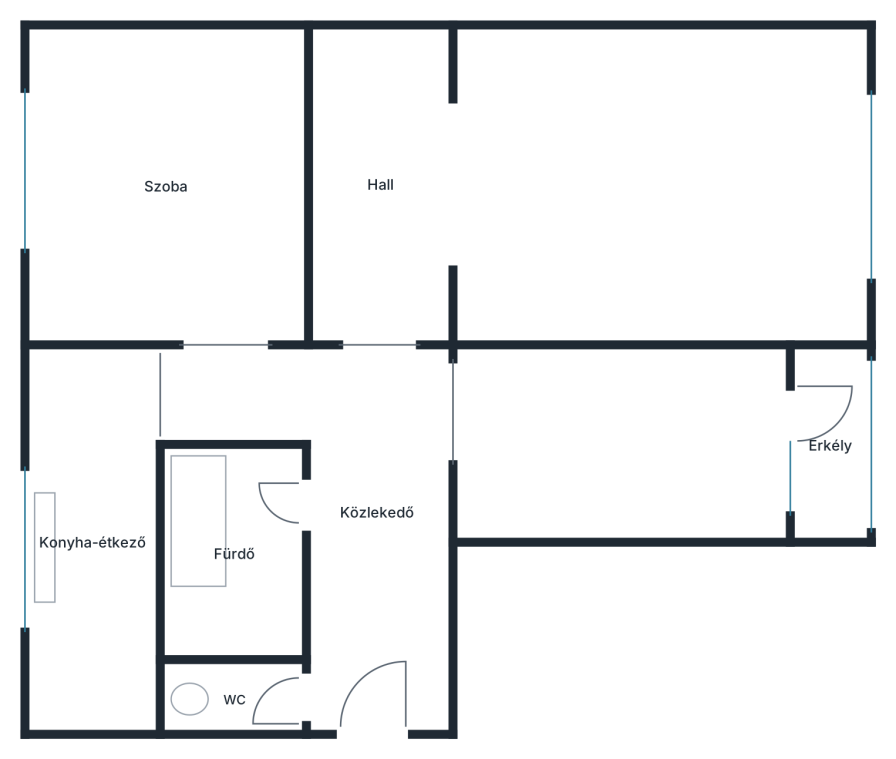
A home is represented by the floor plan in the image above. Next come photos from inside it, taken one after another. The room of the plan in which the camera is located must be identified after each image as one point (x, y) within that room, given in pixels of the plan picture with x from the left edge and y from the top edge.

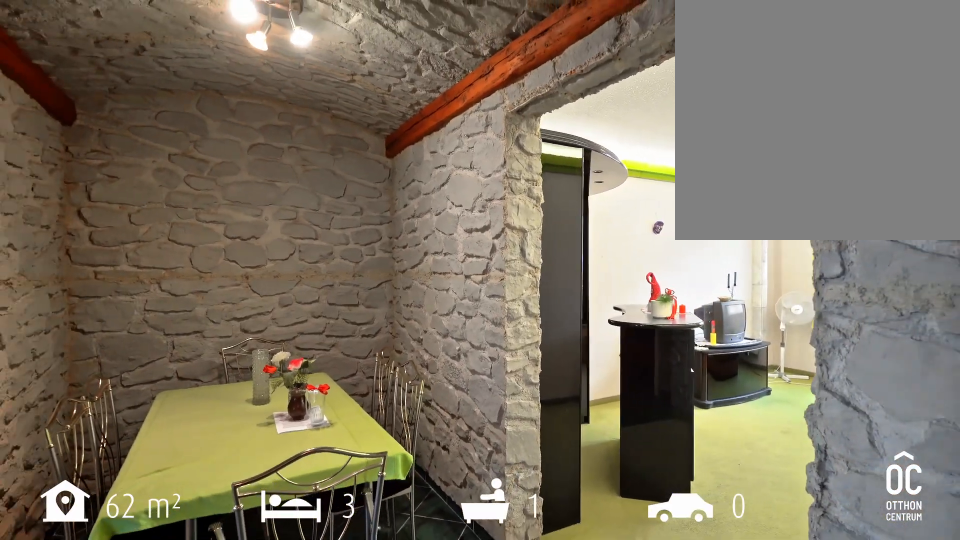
(383, 185)
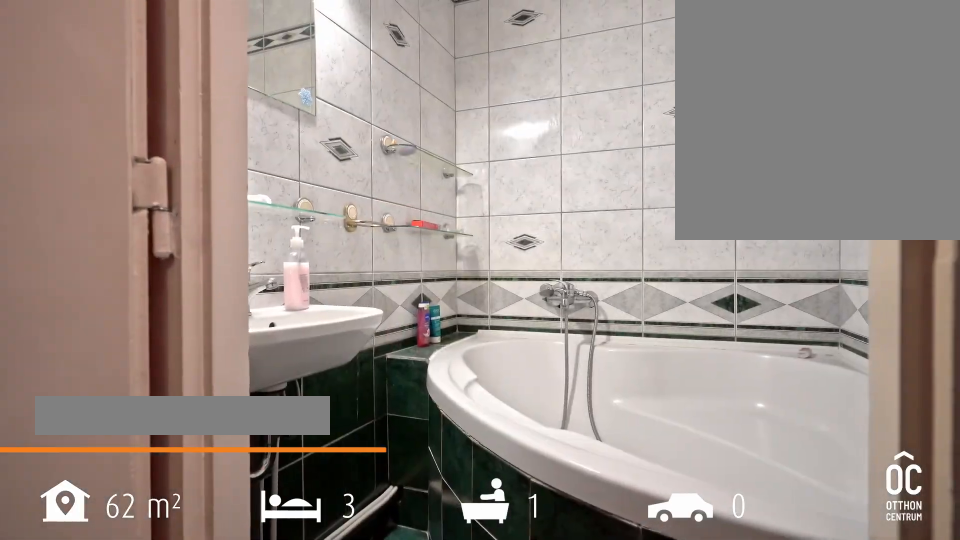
(234, 545)
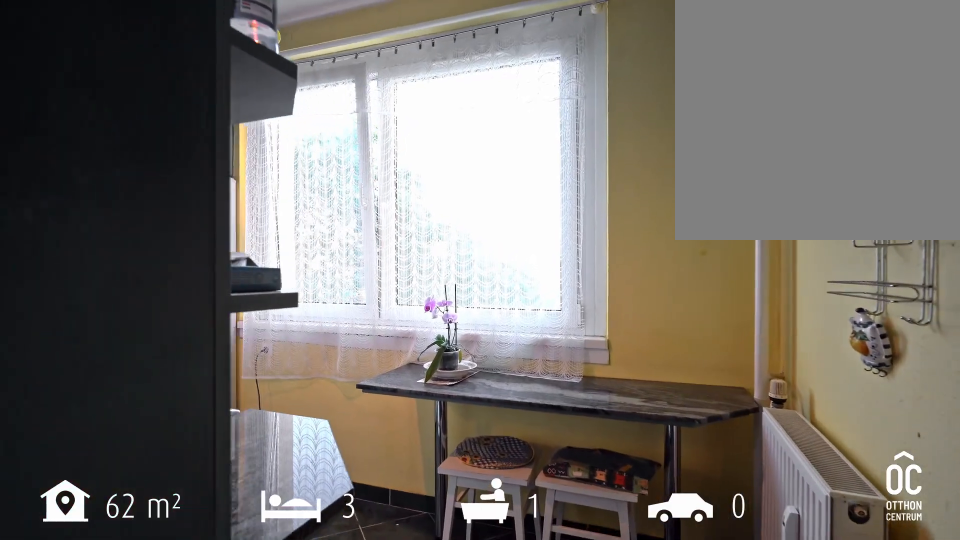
(100, 546)
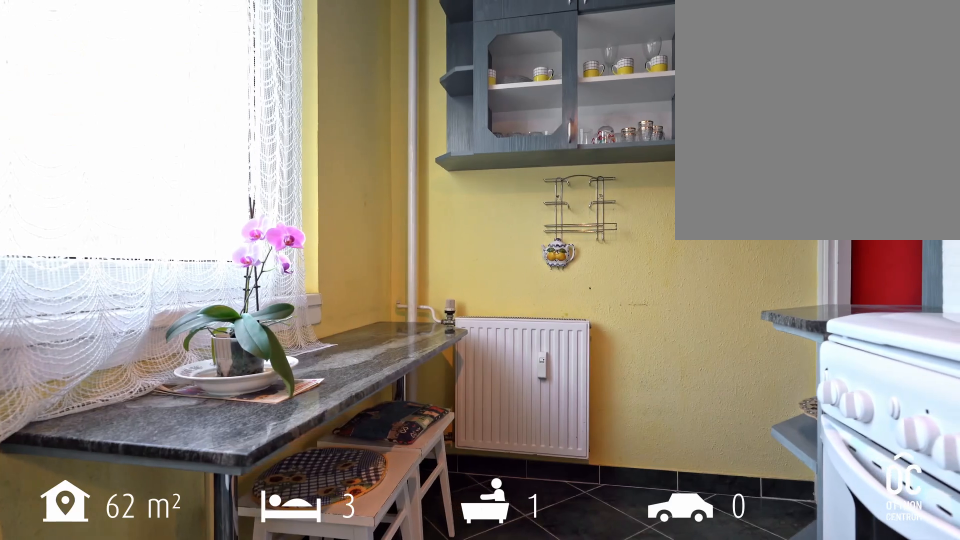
(101, 546)
